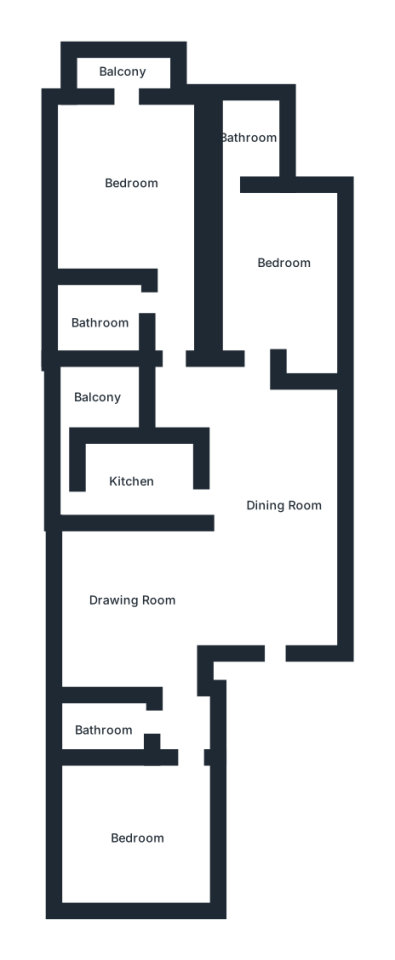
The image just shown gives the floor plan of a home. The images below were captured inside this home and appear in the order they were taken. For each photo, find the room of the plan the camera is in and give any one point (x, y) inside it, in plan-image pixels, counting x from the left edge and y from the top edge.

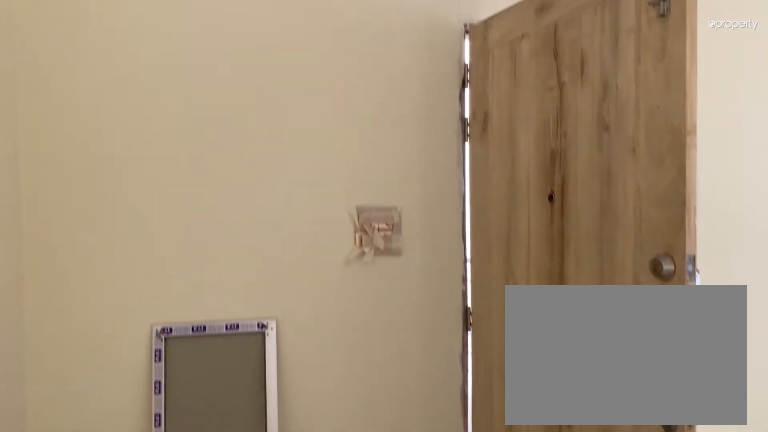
(270, 492)
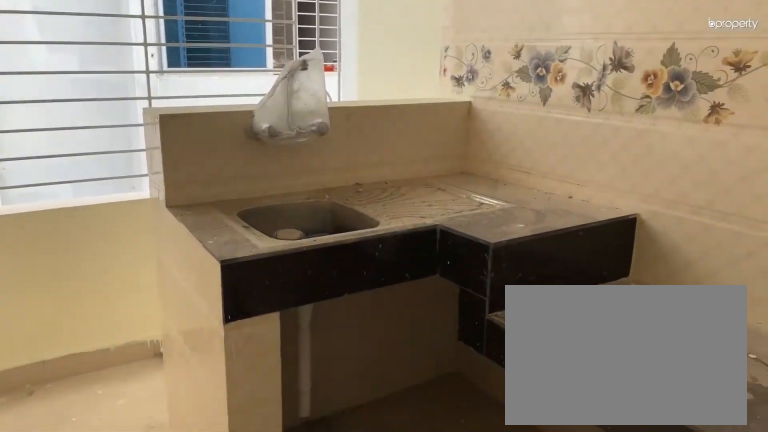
(137, 477)
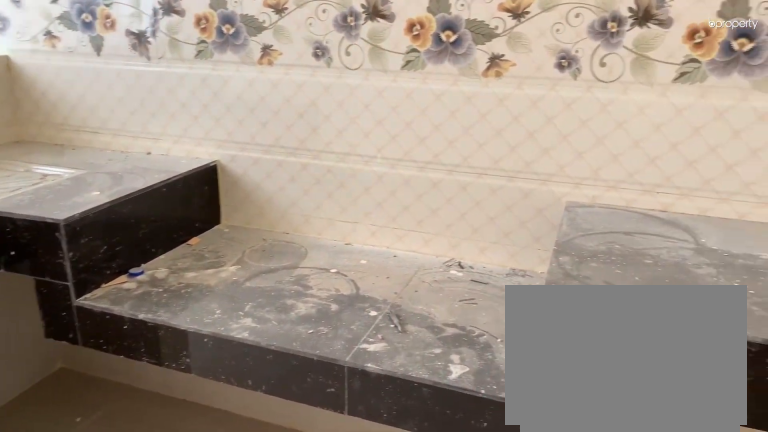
(137, 477)
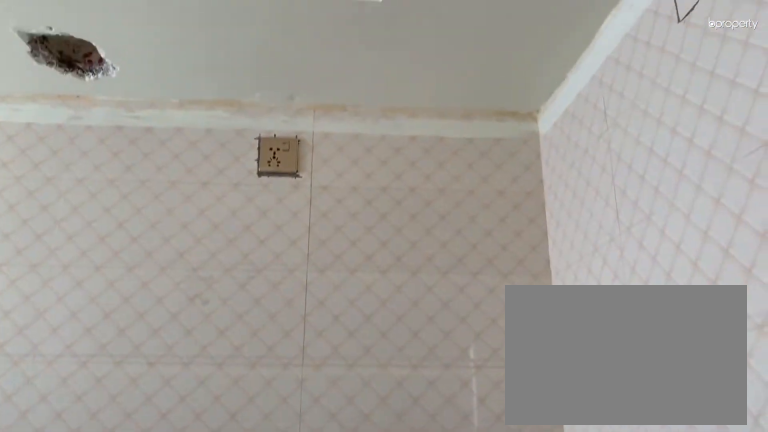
(137, 477)
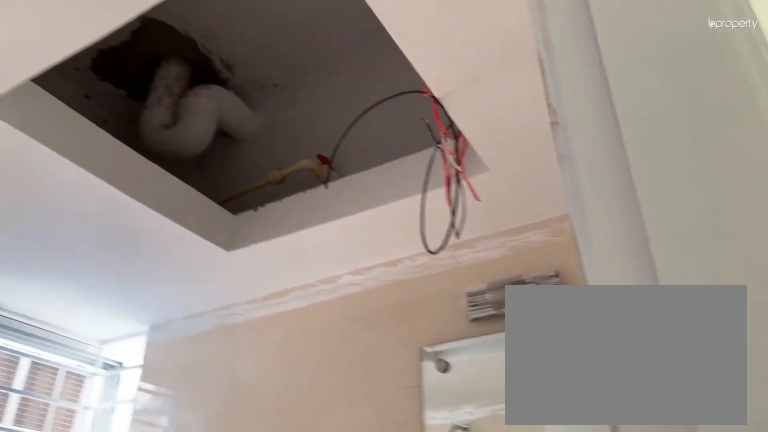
(248, 144)
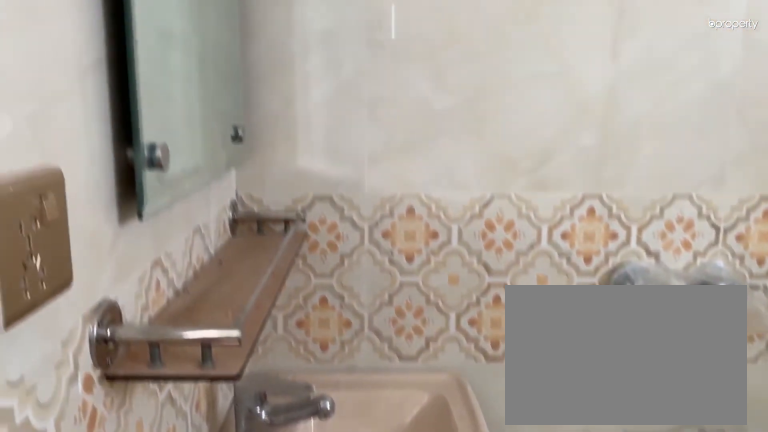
(101, 318)
